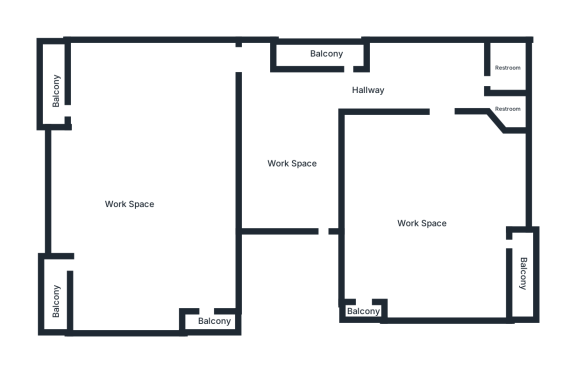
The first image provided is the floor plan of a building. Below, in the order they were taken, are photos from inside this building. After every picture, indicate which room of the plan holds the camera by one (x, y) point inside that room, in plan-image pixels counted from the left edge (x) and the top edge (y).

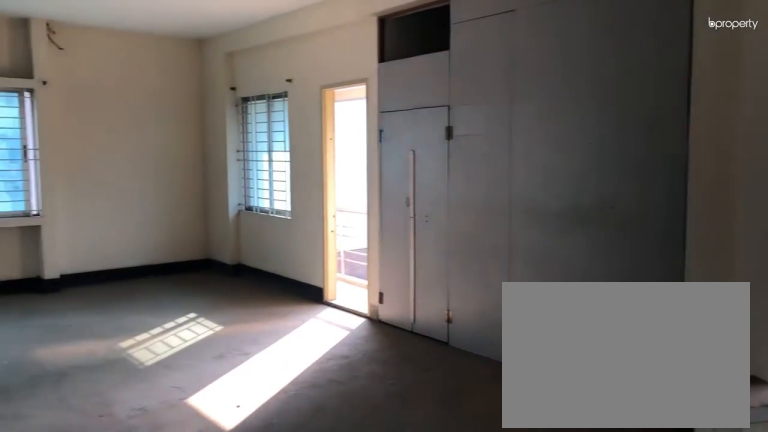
(129, 206)
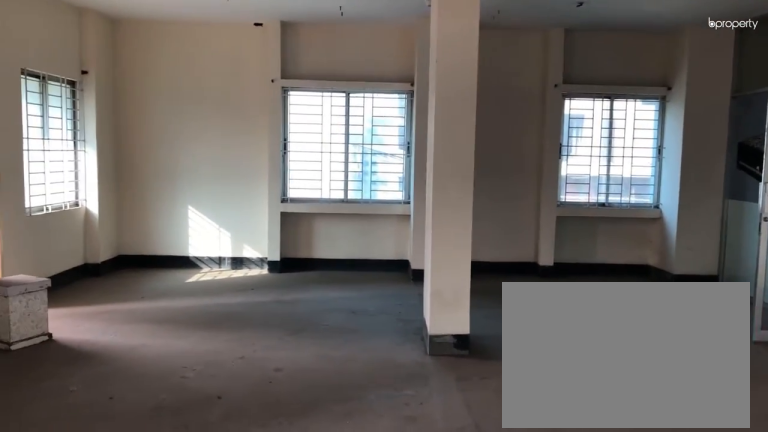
(129, 206)
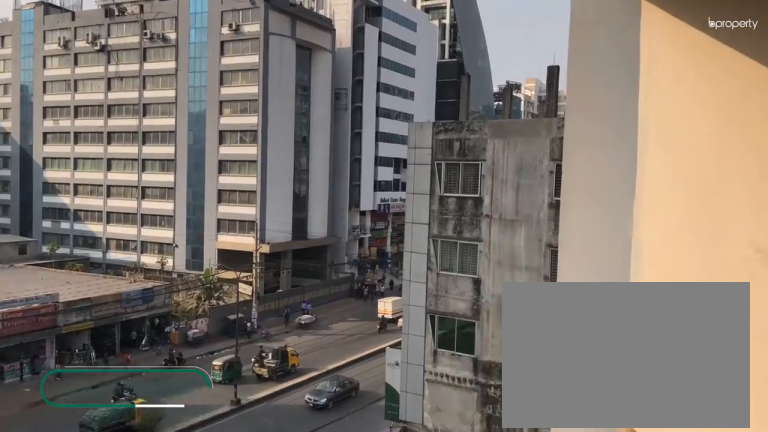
(53, 88)
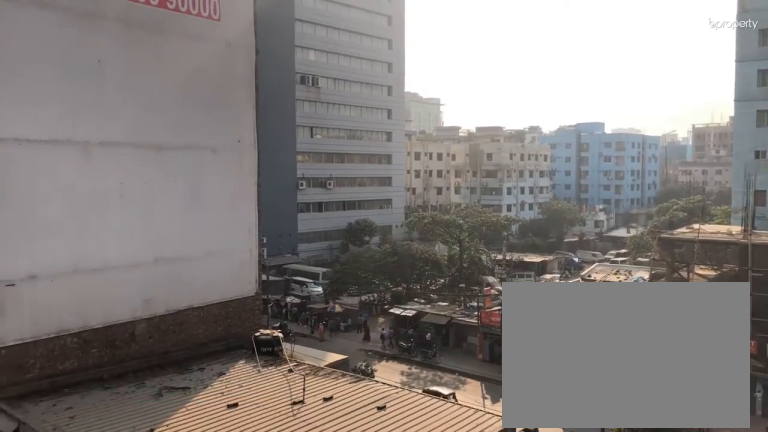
(58, 290)
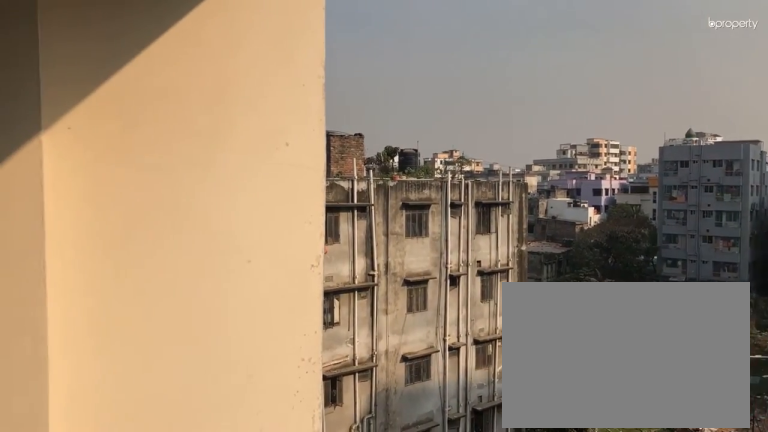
(213, 319)
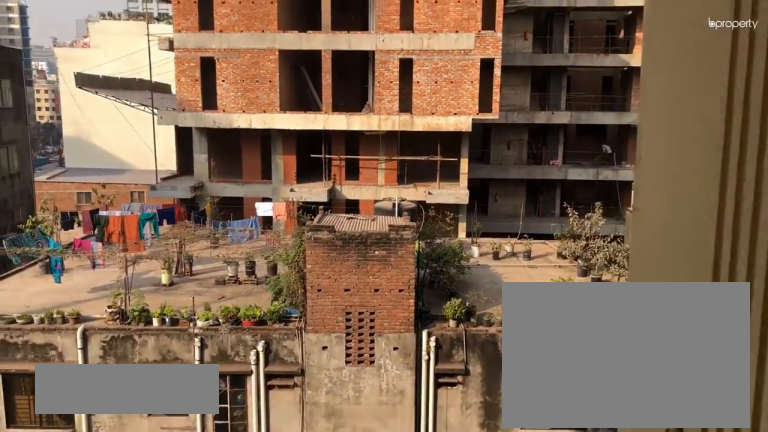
(330, 55)
